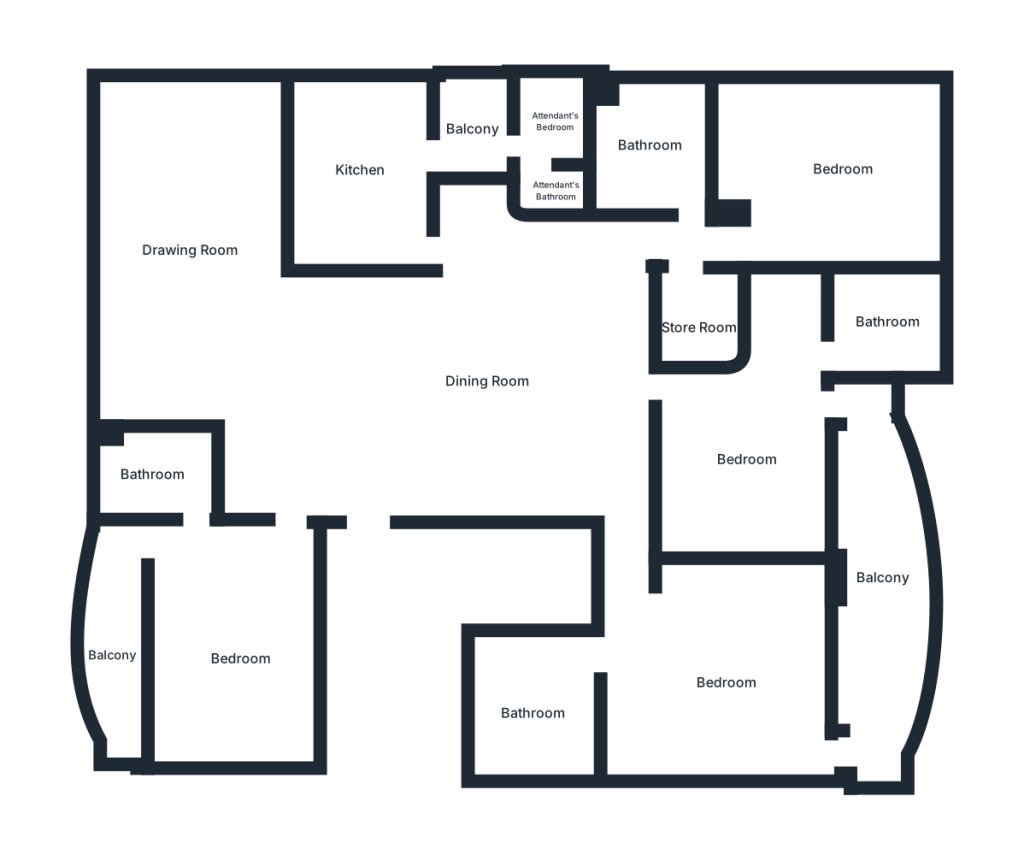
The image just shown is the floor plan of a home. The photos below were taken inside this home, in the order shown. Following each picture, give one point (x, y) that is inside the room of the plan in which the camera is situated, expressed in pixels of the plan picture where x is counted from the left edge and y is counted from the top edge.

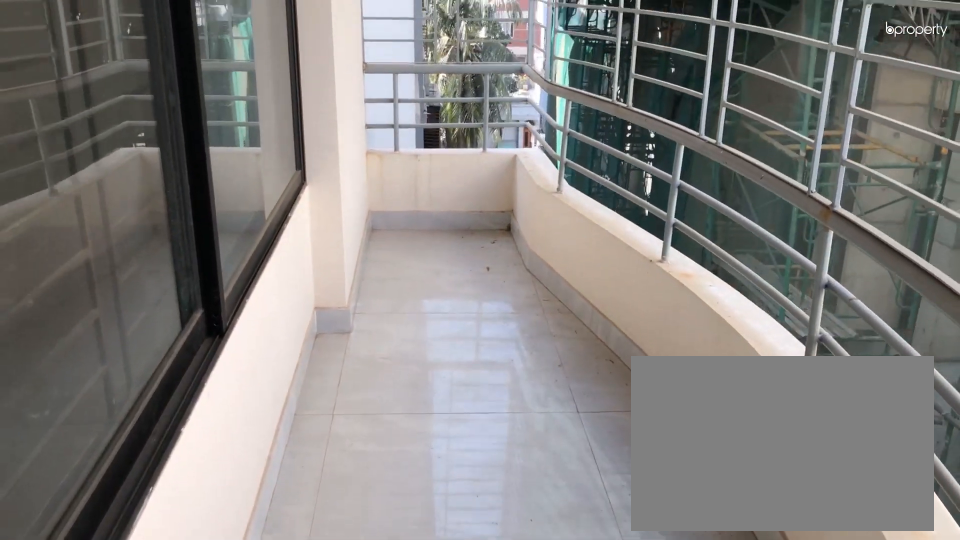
(116, 655)
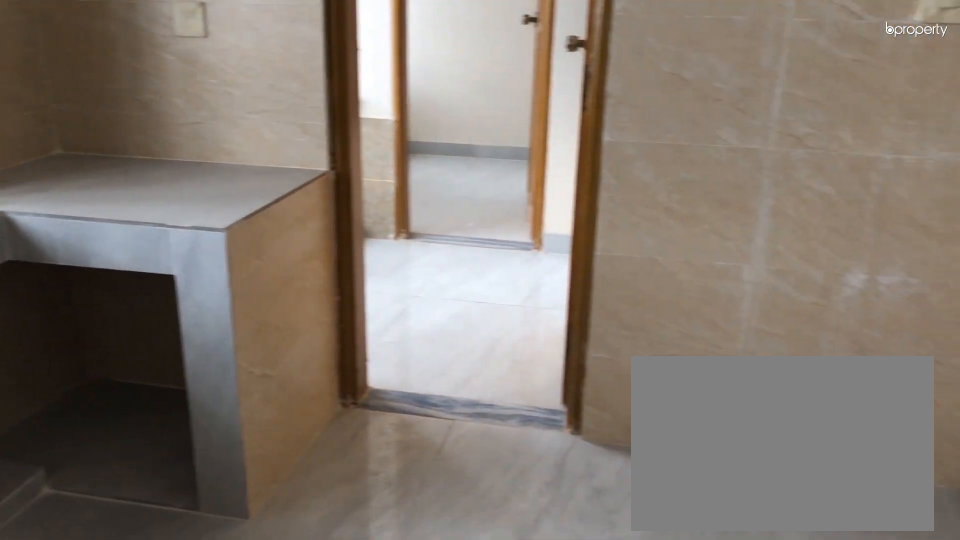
(360, 165)
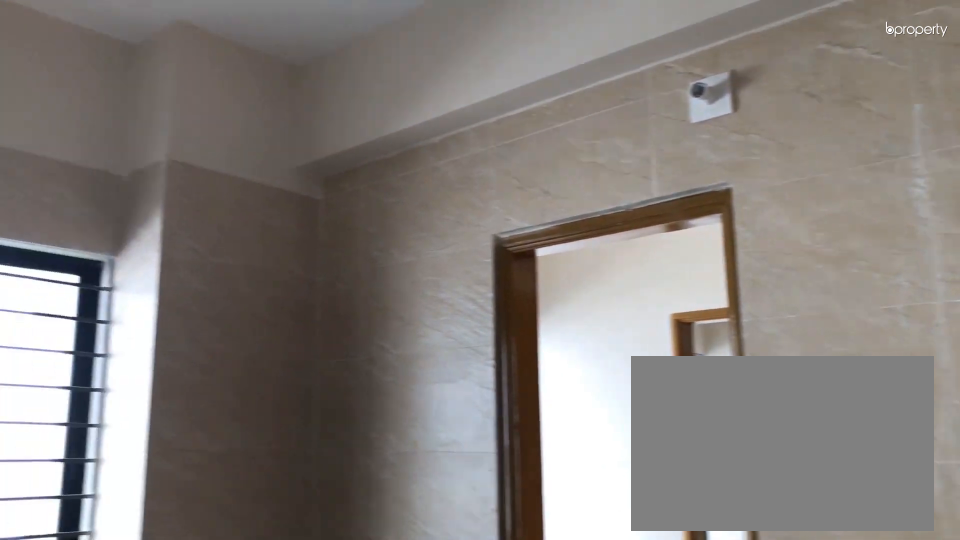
(360, 165)
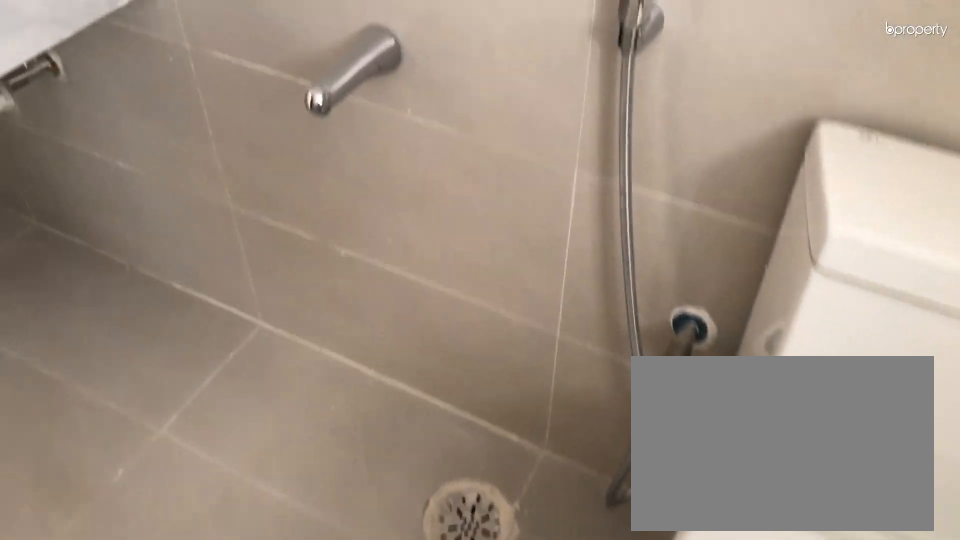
(654, 154)
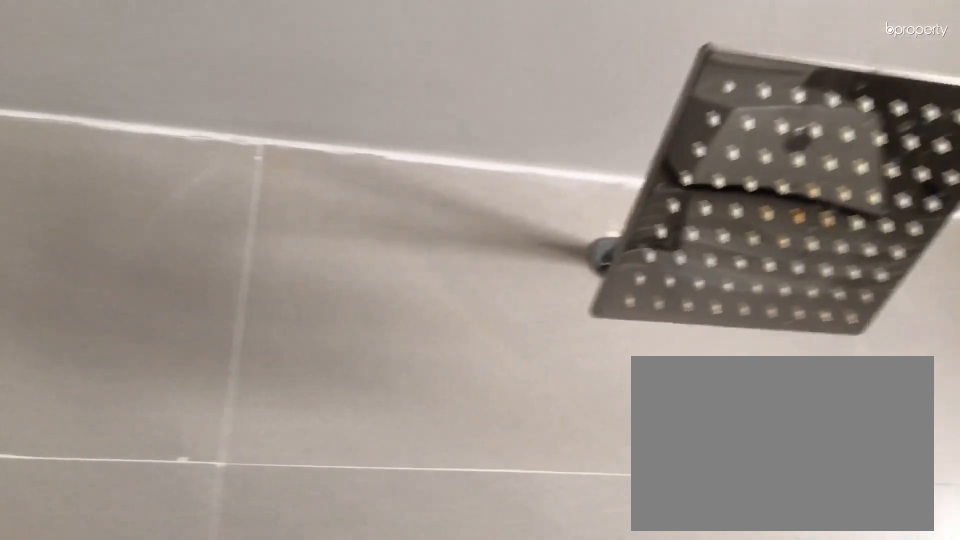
(654, 154)
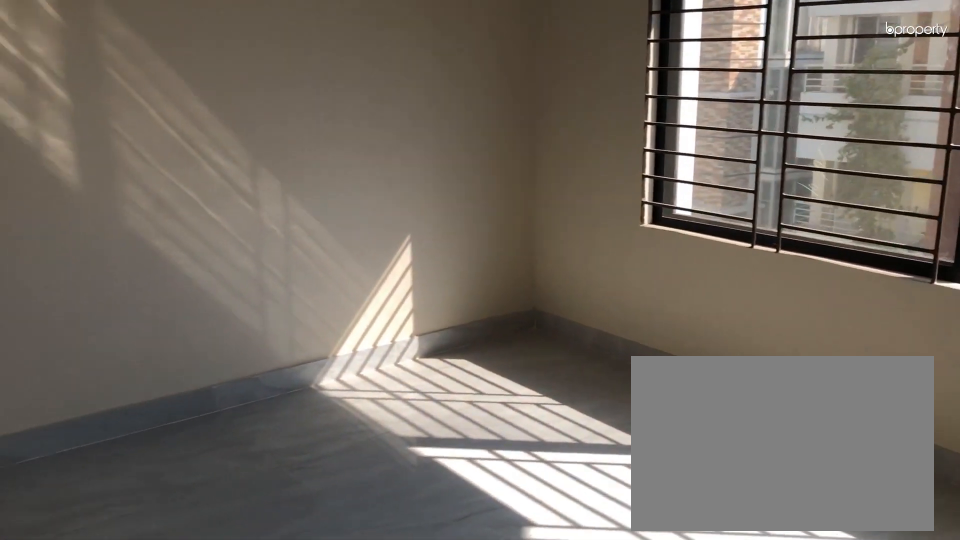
(827, 176)
